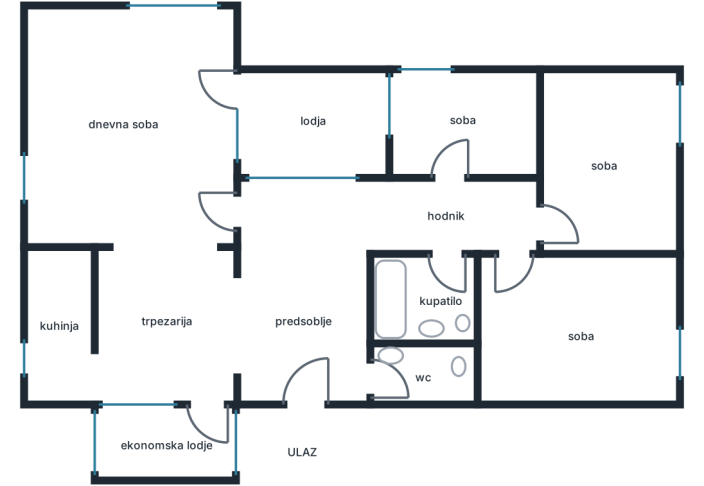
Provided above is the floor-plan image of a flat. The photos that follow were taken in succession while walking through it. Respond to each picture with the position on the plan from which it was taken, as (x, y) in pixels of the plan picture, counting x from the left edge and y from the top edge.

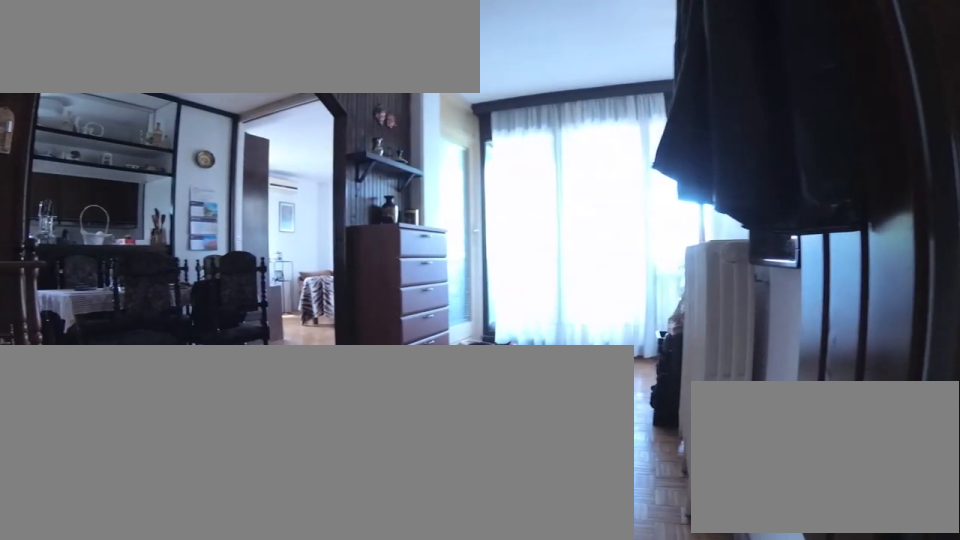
(346, 403)
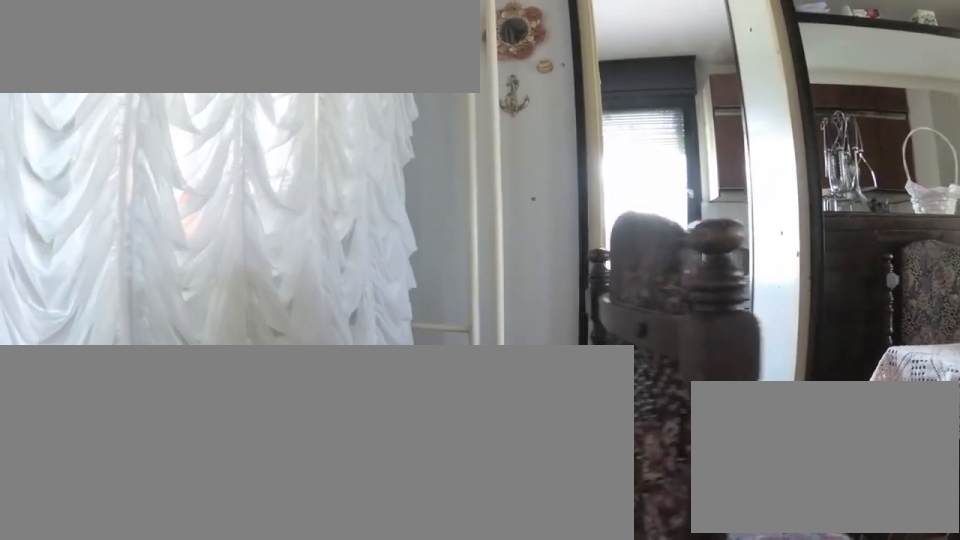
(205, 358)
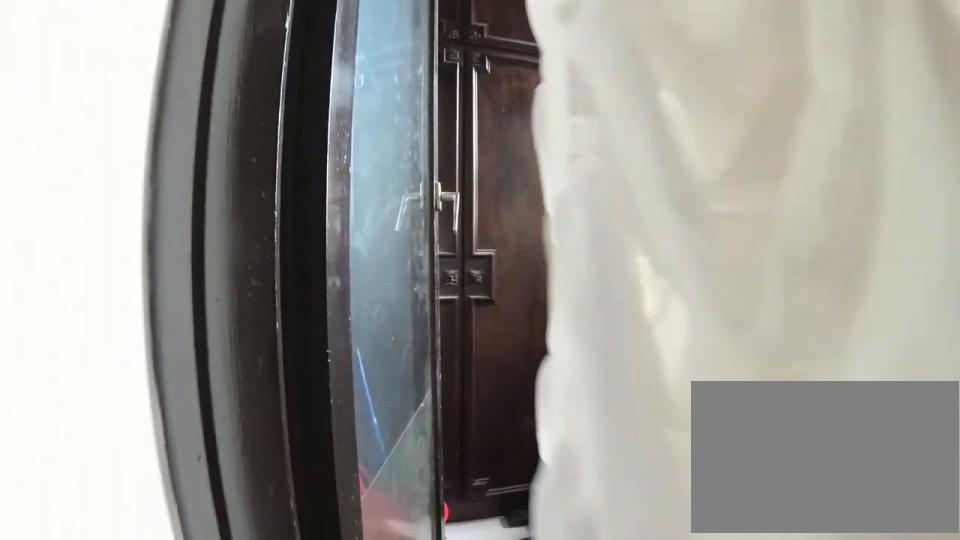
(206, 385)
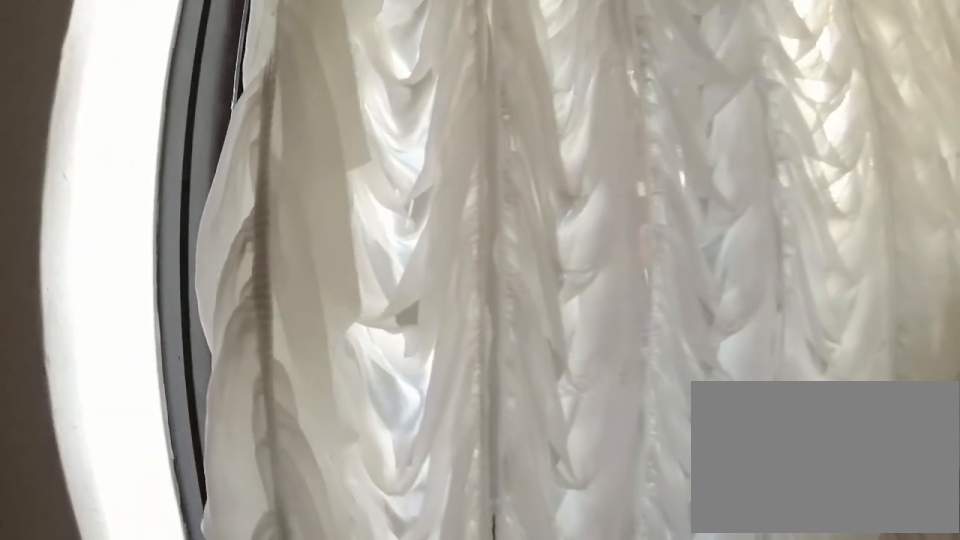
(209, 374)
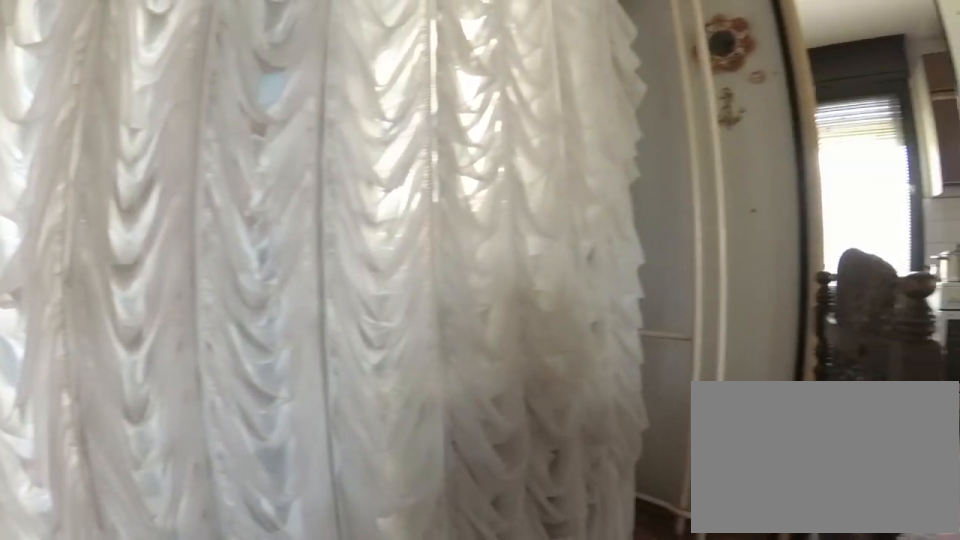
(218, 363)
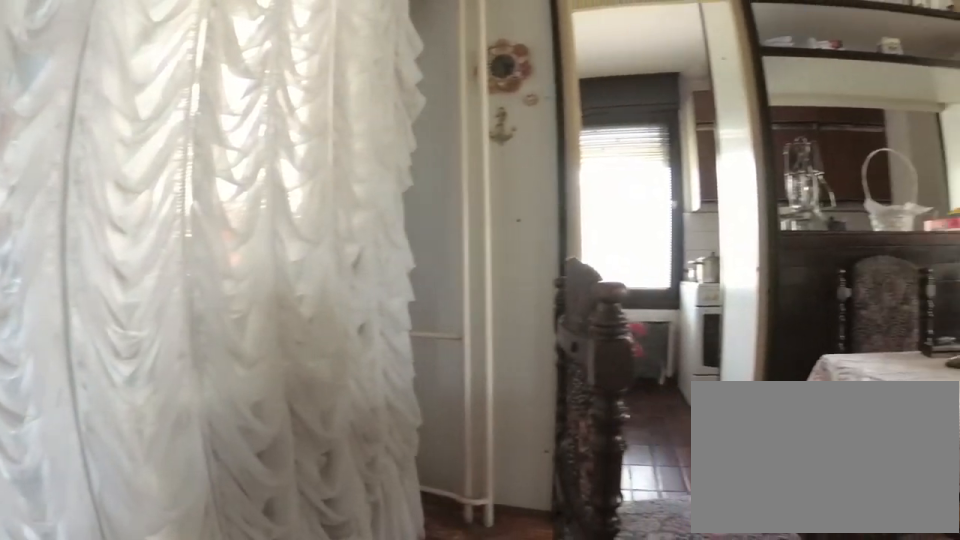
(229, 364)
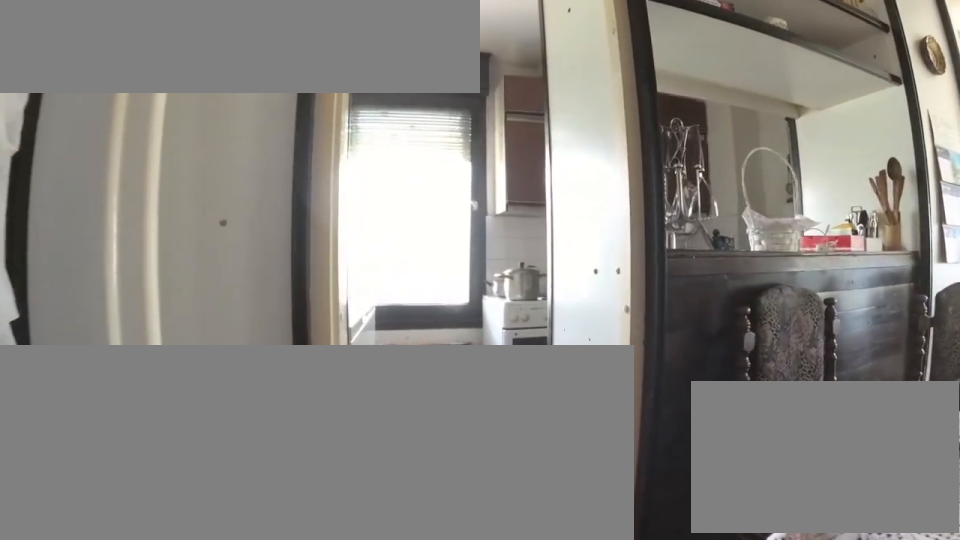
(183, 368)
